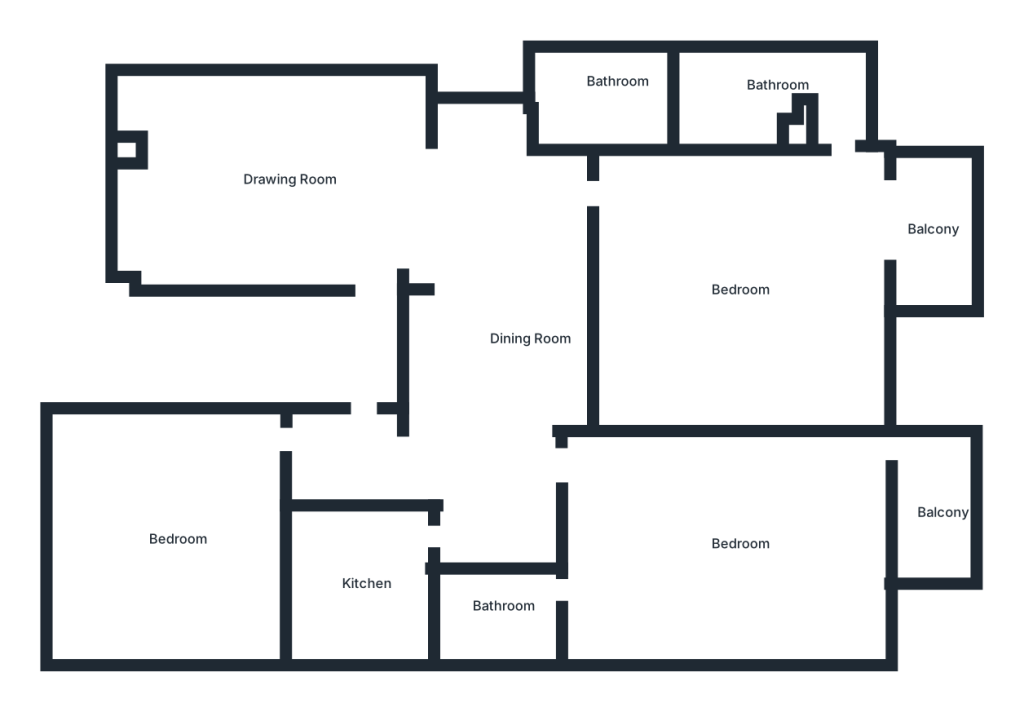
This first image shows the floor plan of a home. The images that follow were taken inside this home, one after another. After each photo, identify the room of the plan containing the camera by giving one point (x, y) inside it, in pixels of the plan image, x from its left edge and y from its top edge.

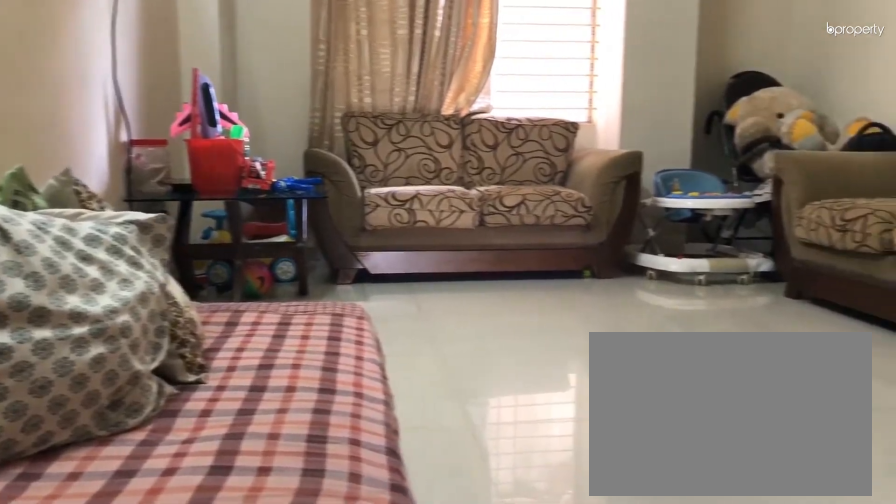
(237, 164)
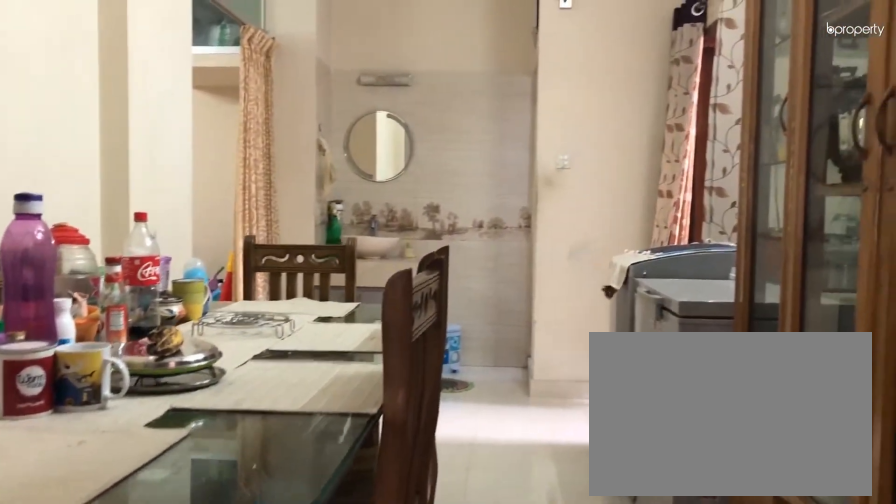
(544, 357)
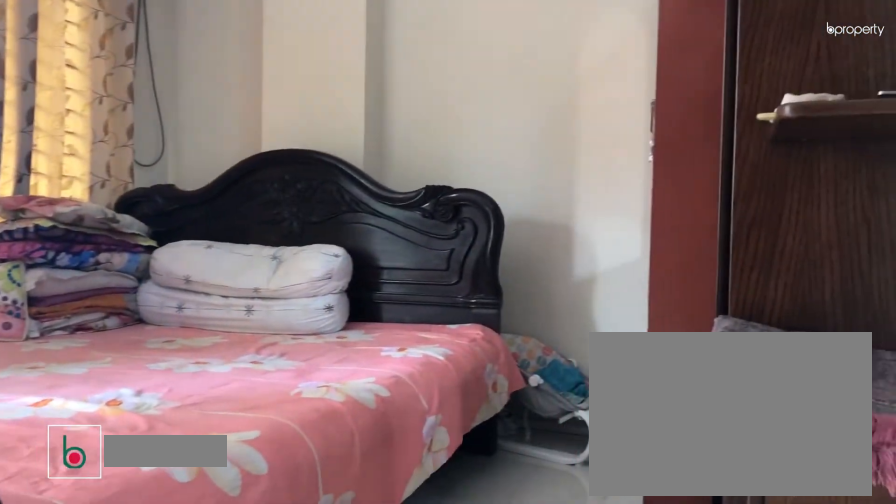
(753, 296)
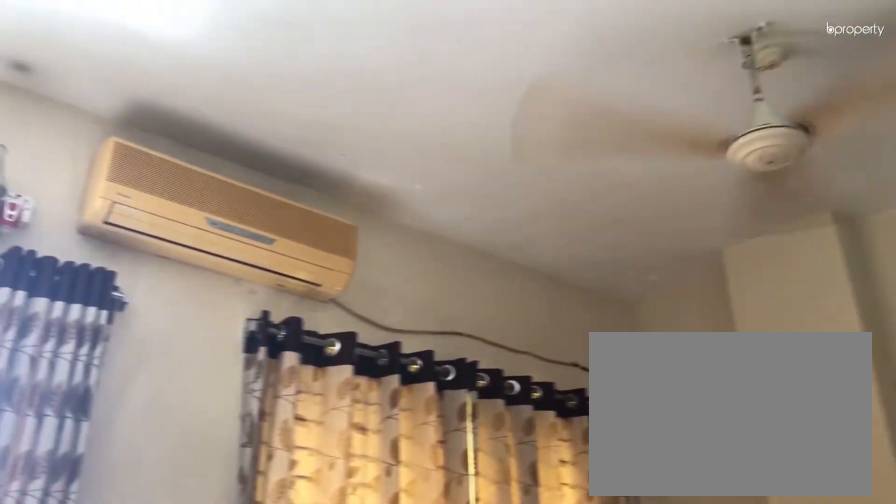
(753, 296)
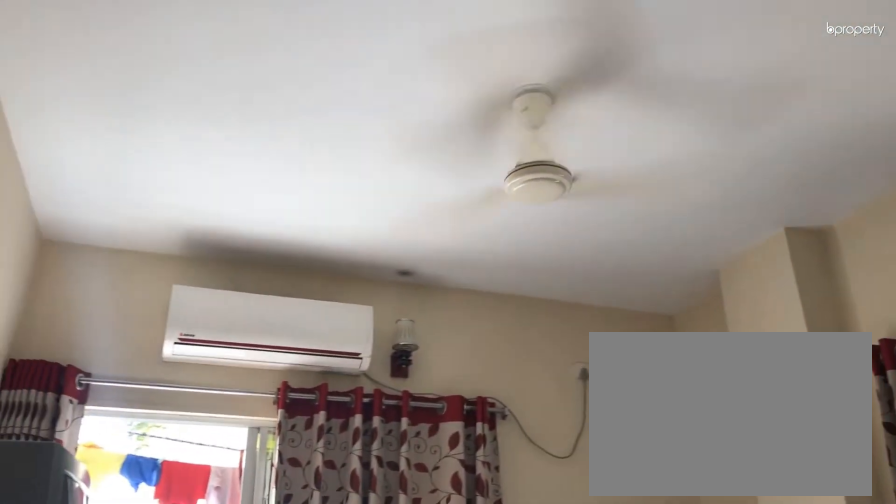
(713, 552)
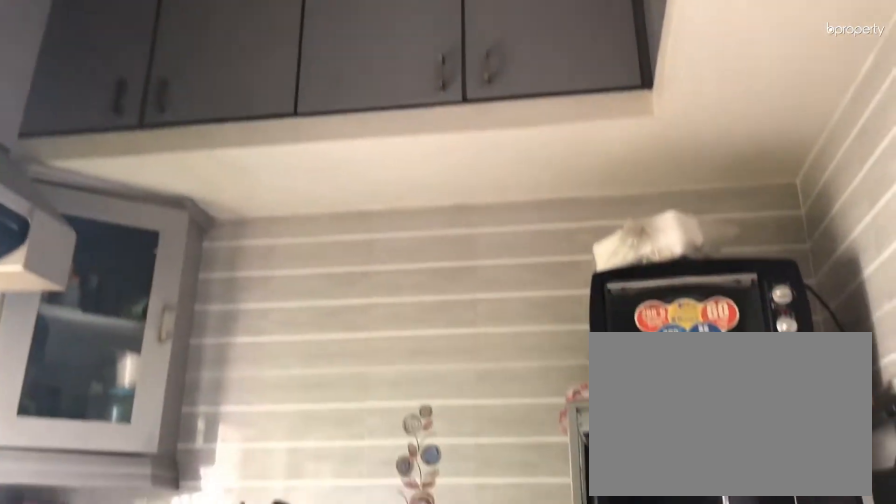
(366, 581)
